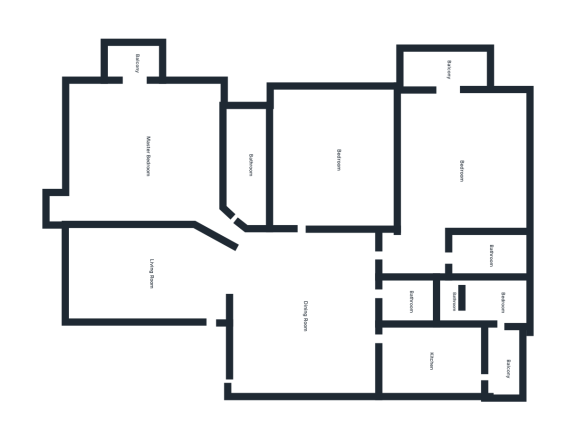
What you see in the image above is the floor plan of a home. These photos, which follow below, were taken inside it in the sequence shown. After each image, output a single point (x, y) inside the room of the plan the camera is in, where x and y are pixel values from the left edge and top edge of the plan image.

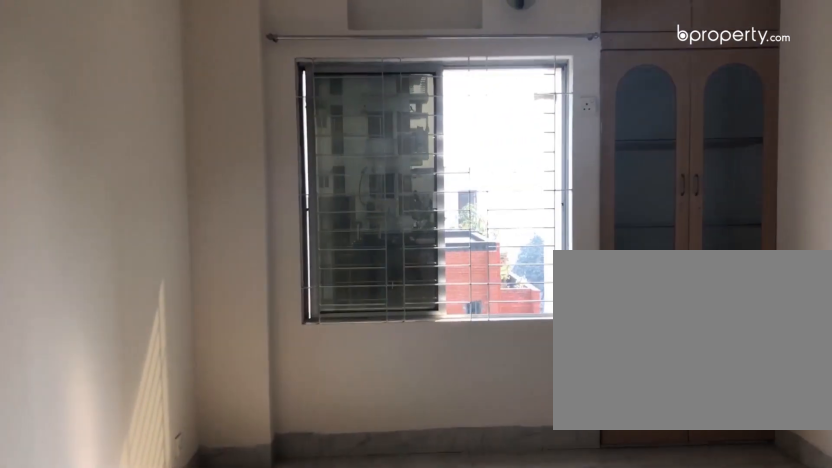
(145, 272)
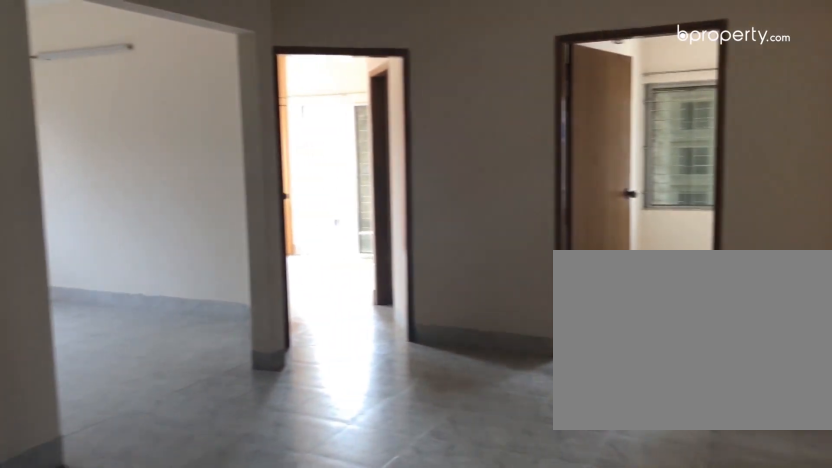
(308, 299)
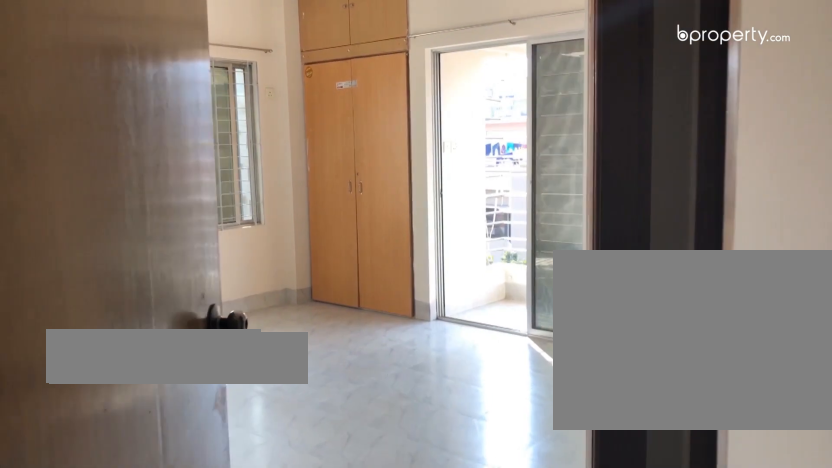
(140, 151)
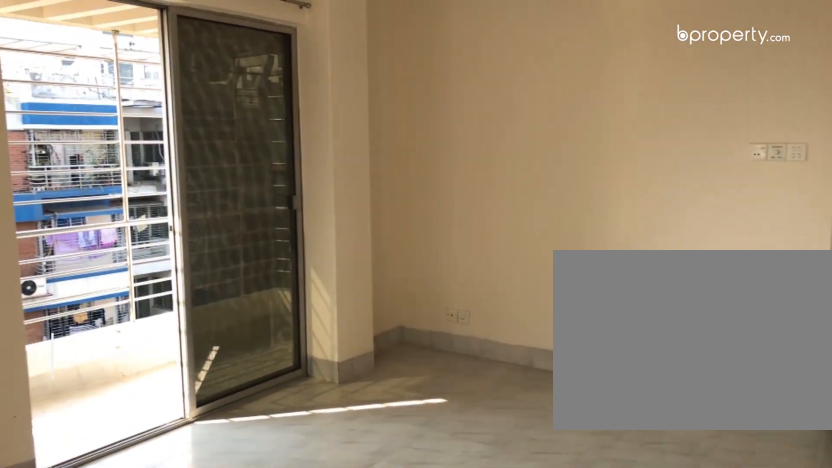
(140, 150)
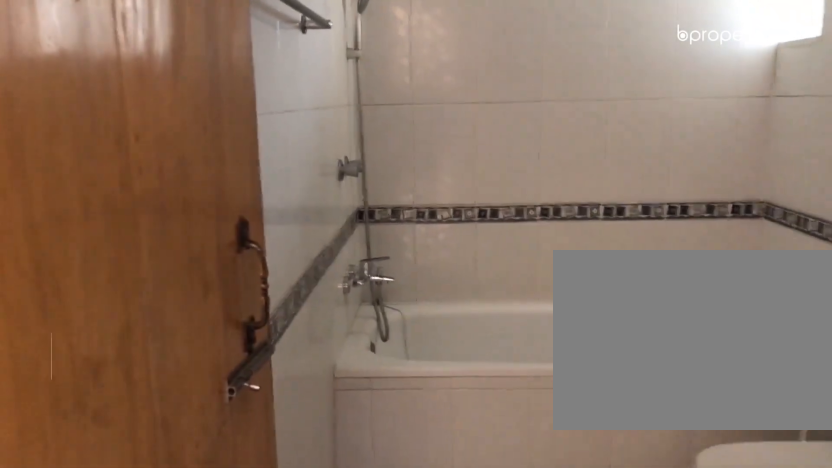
(253, 164)
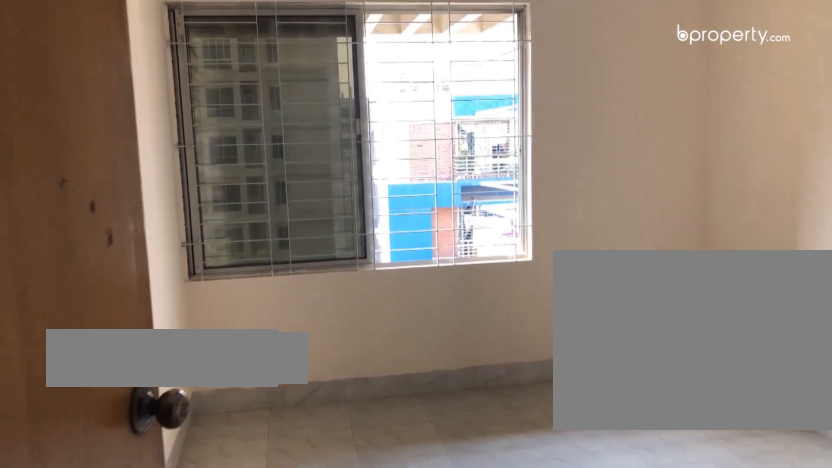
(328, 155)
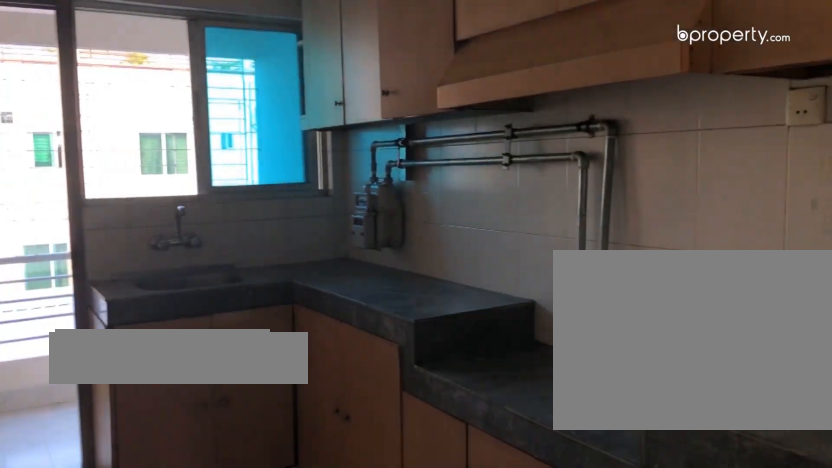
(430, 355)
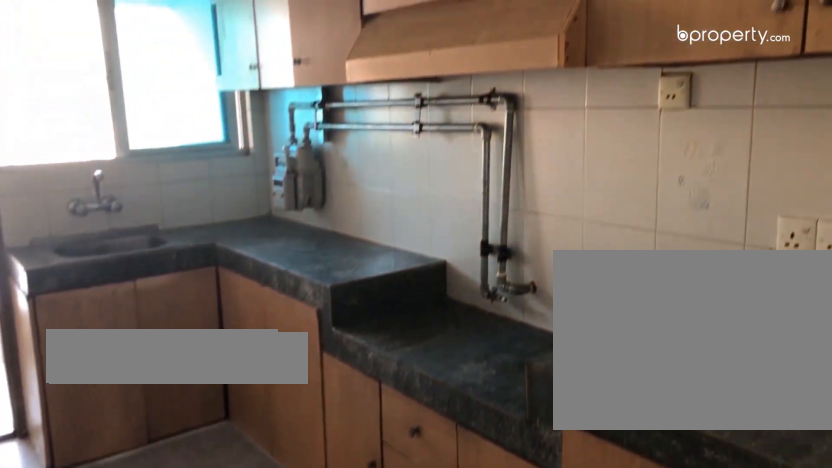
(430, 355)
